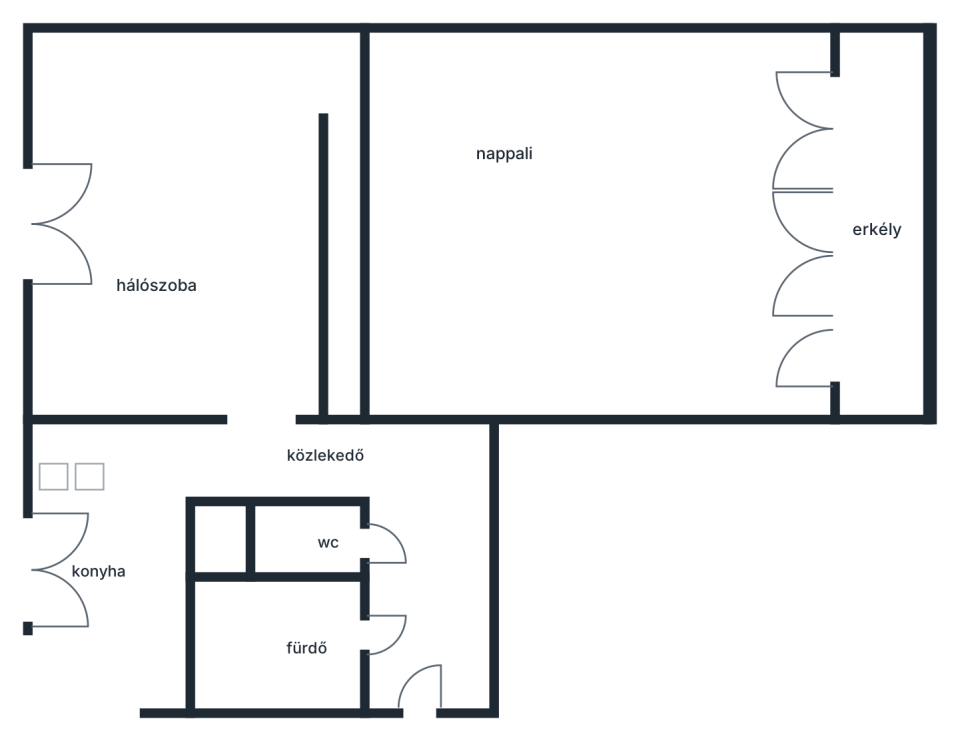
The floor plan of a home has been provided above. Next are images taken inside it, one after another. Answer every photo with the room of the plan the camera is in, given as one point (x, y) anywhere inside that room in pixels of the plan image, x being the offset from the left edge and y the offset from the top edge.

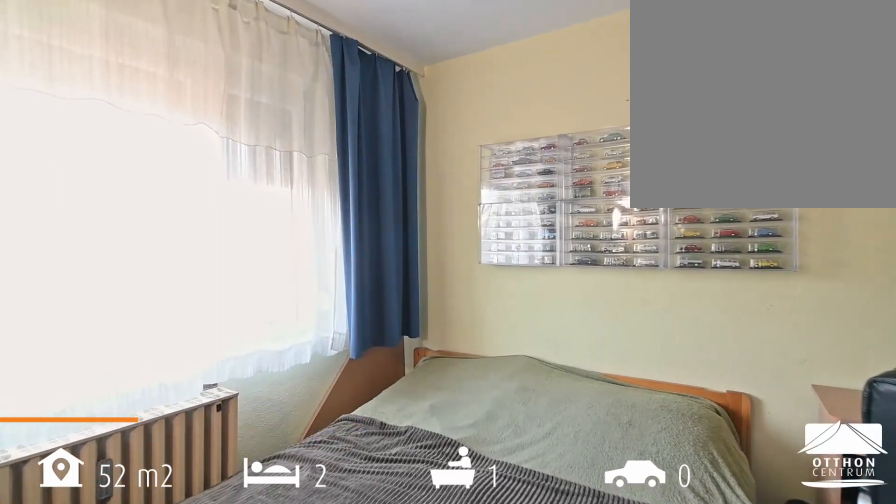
(183, 220)
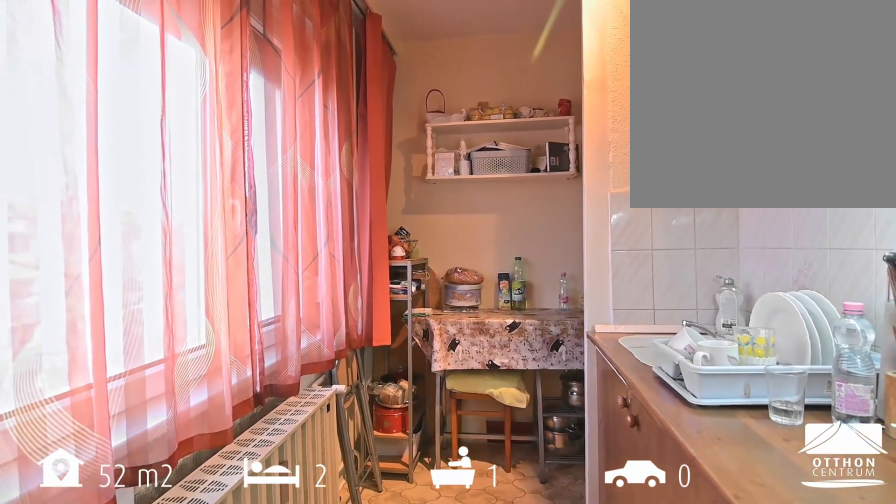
(95, 579)
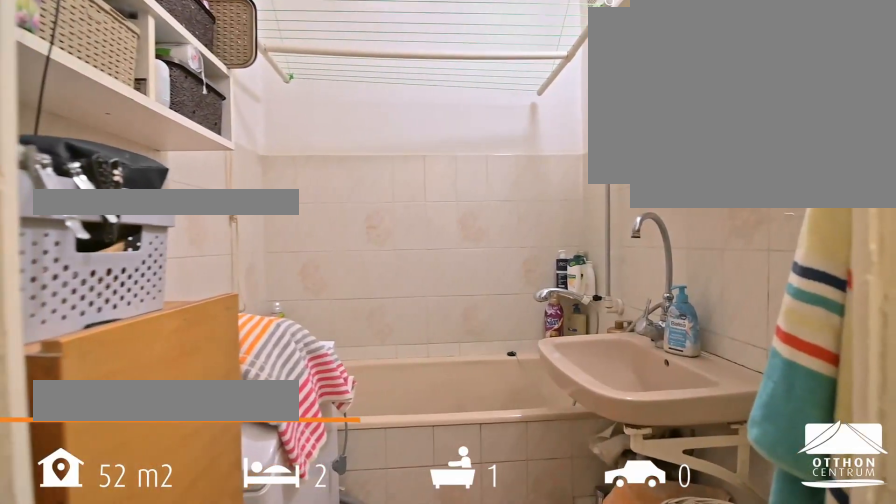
(283, 643)
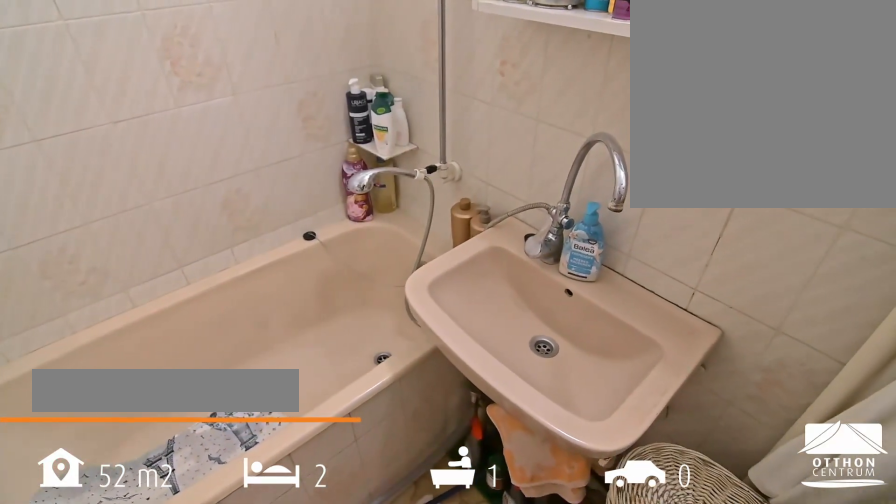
(283, 643)
